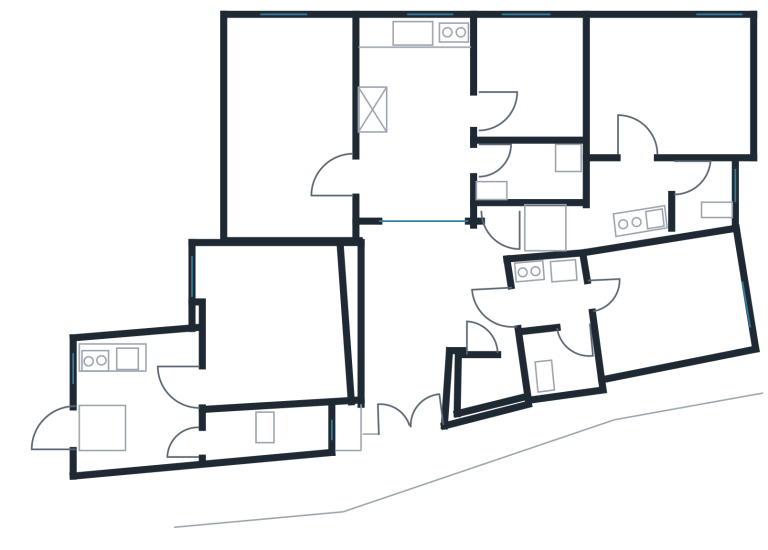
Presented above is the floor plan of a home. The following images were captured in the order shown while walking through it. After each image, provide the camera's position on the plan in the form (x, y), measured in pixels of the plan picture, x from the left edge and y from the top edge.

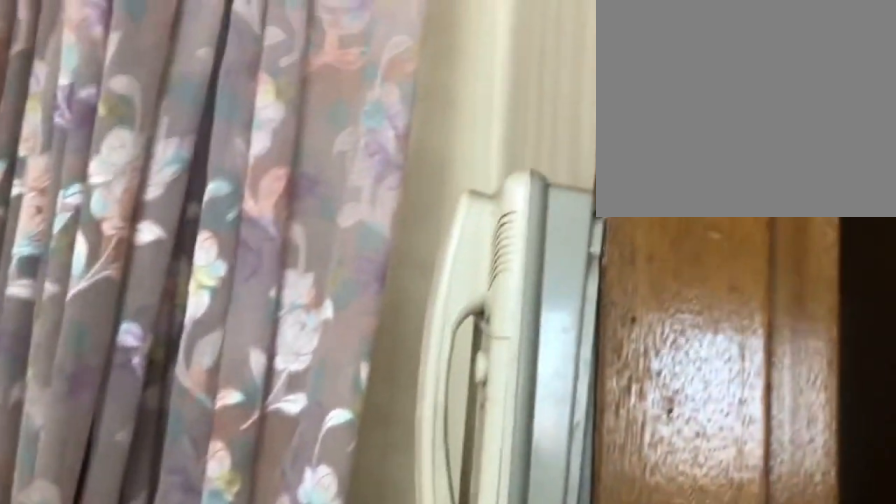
(389, 174)
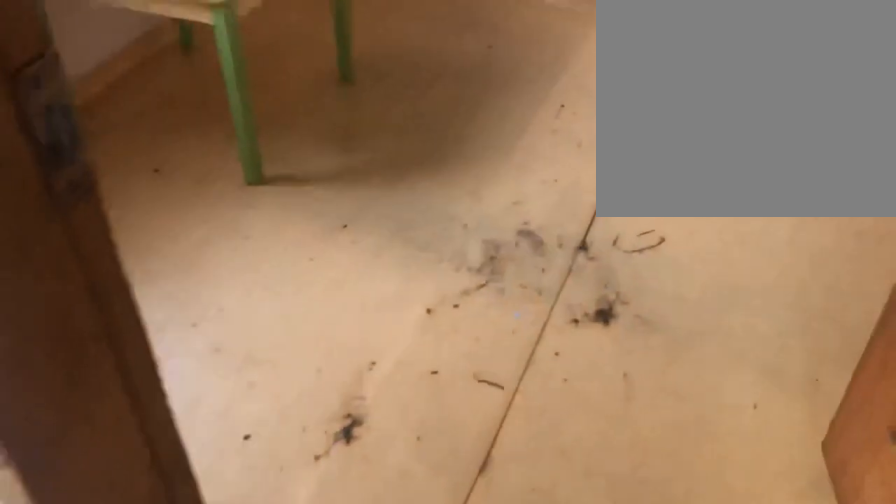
(475, 110)
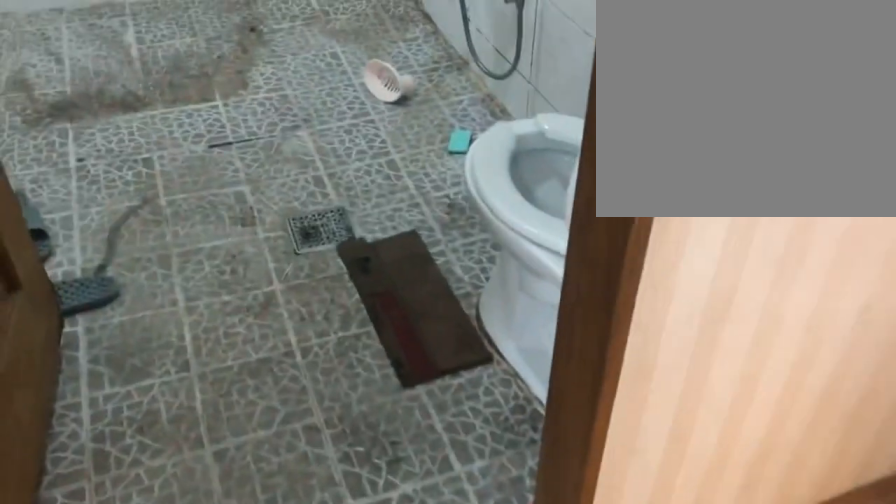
(435, 170)
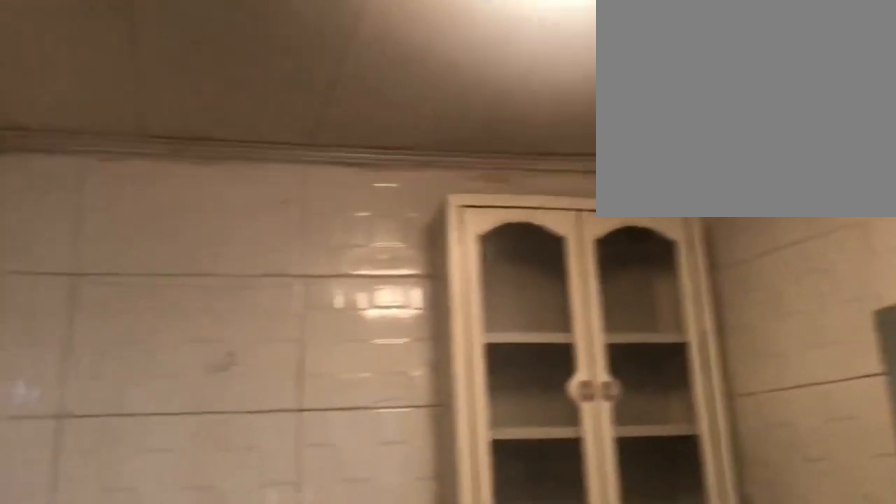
(692, 202)
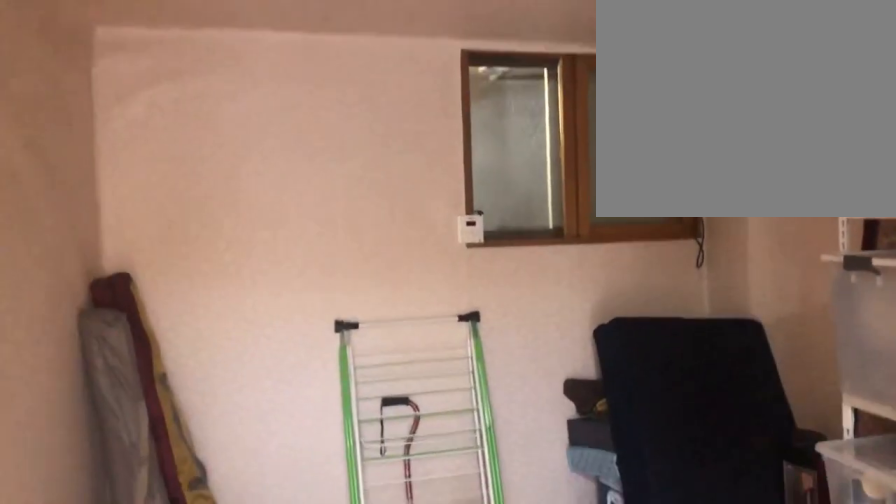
(574, 298)
